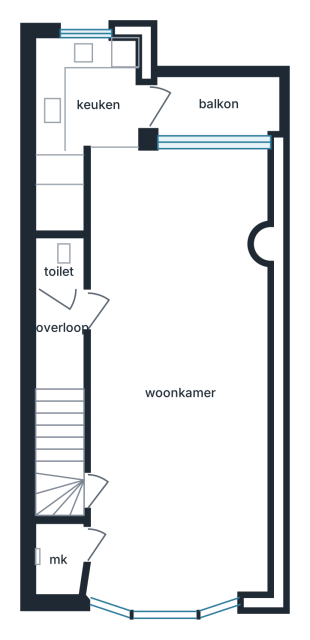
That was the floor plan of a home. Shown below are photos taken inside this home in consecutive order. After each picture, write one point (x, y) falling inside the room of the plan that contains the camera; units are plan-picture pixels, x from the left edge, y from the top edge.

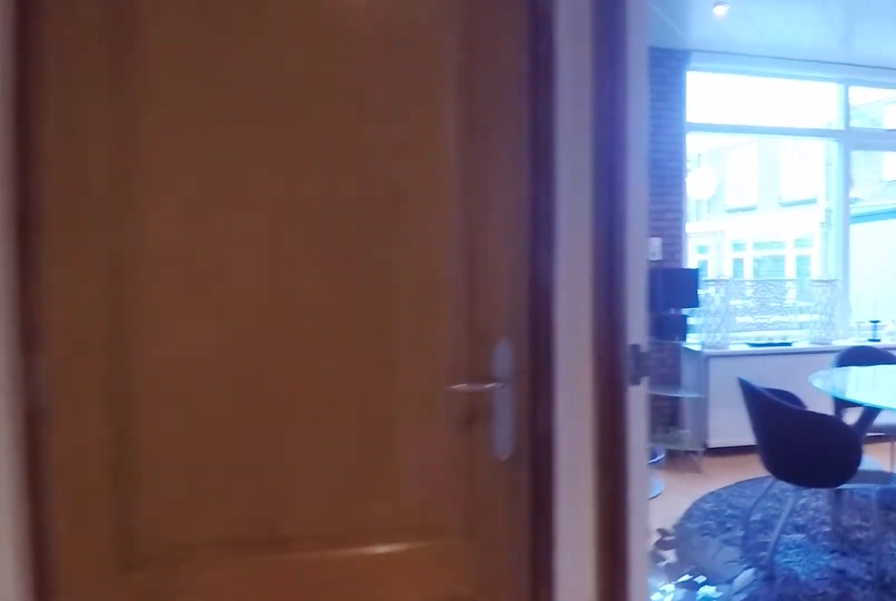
(59, 338)
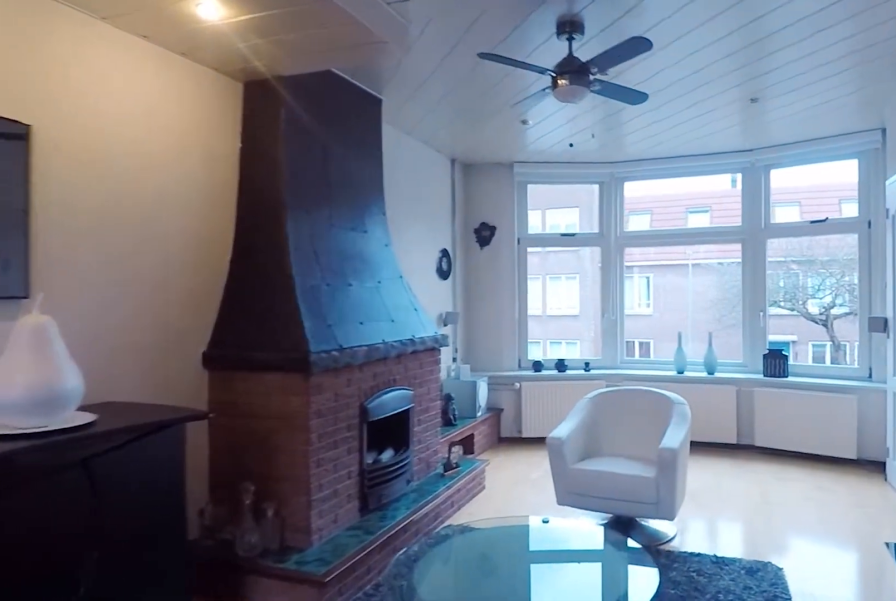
(171, 382)
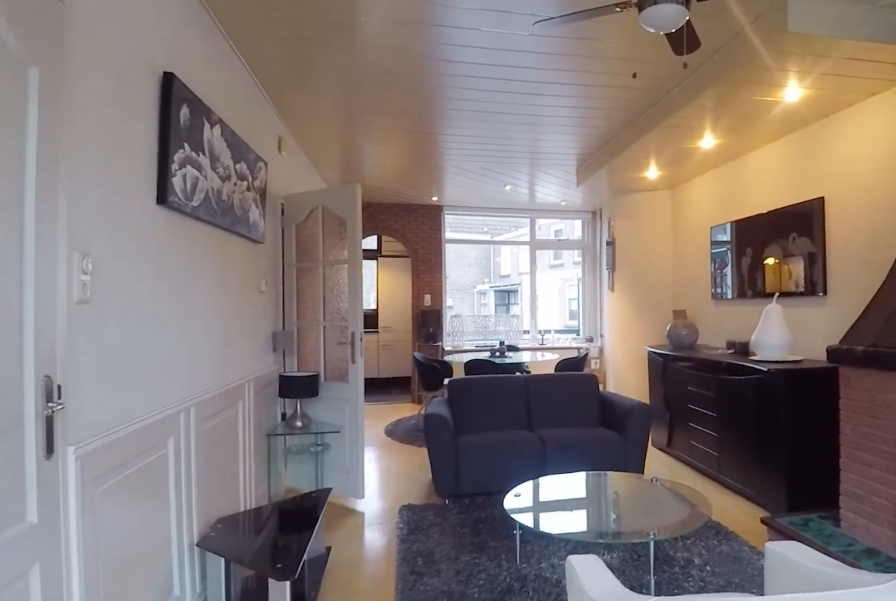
(171, 382)
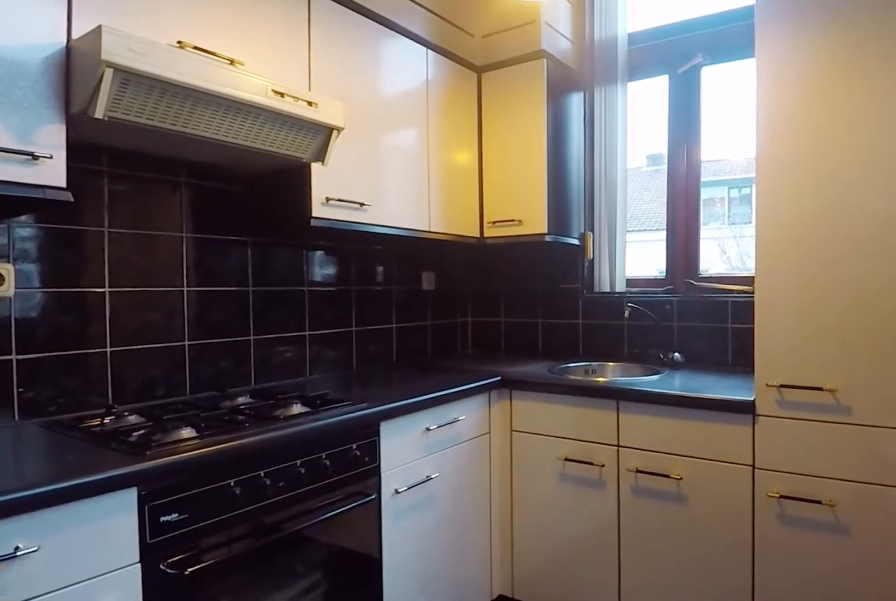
(81, 117)
